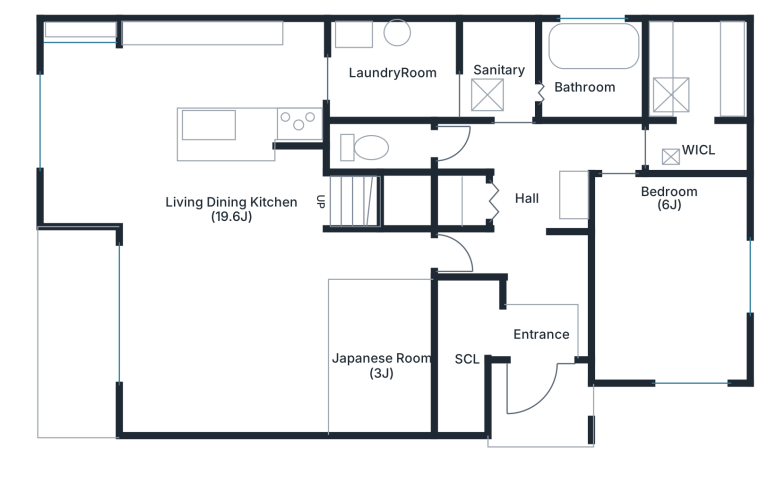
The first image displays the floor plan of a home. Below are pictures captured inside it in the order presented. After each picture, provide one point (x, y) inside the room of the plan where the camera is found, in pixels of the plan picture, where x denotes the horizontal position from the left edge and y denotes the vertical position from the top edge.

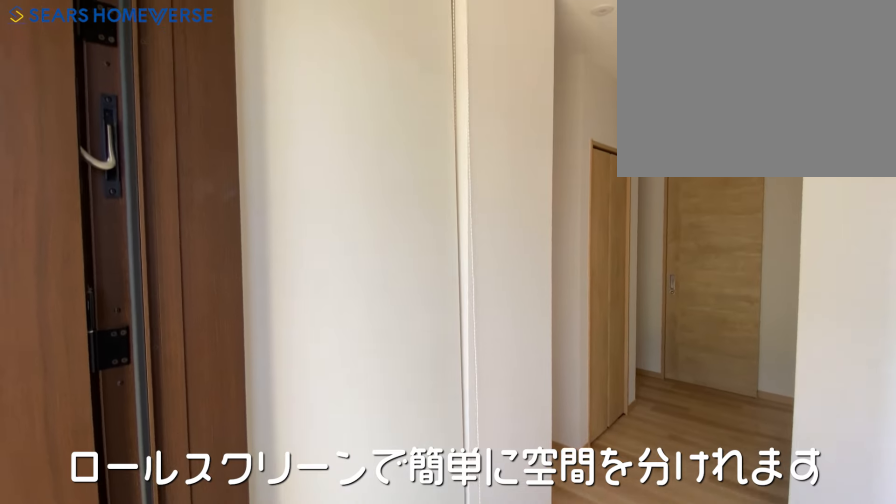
(468, 334)
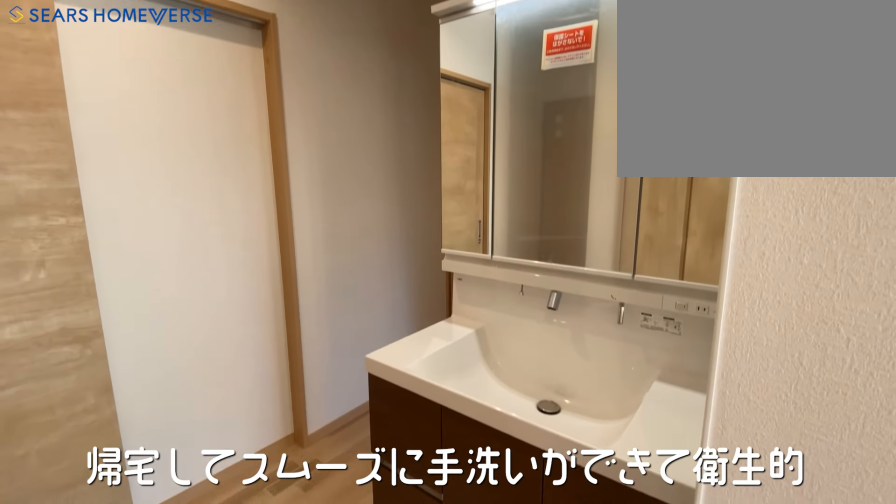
(526, 204)
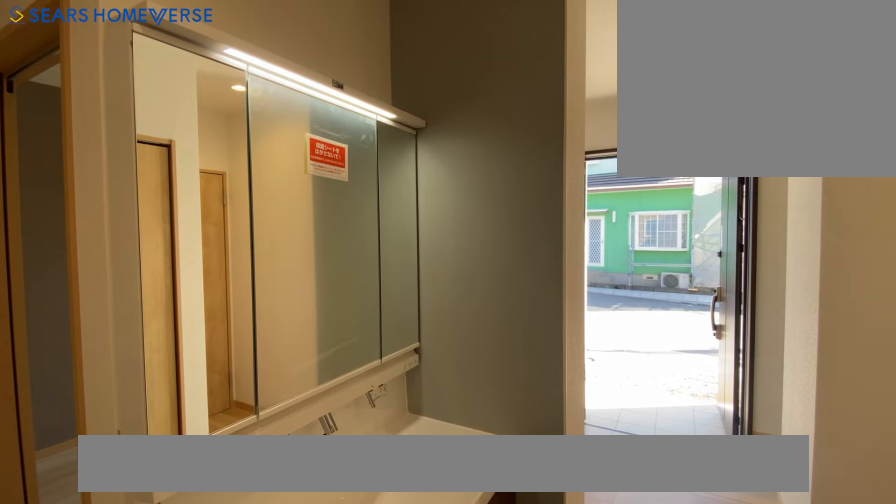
(526, 205)
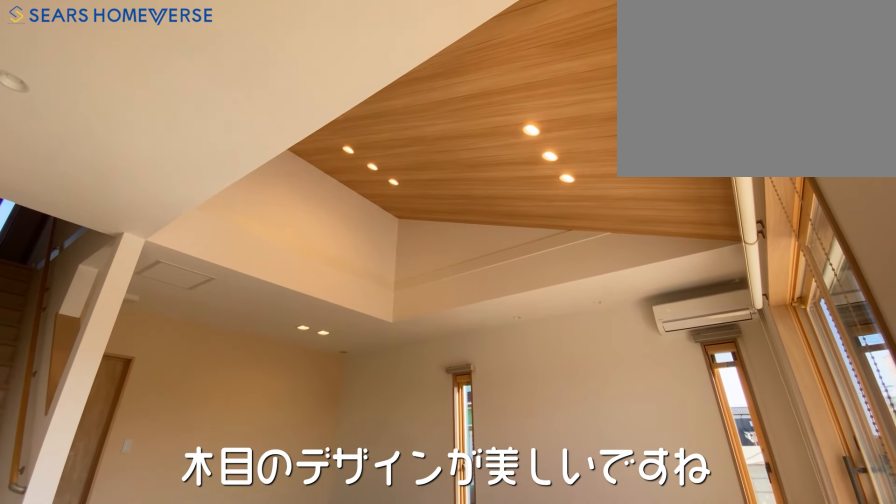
(208, 321)
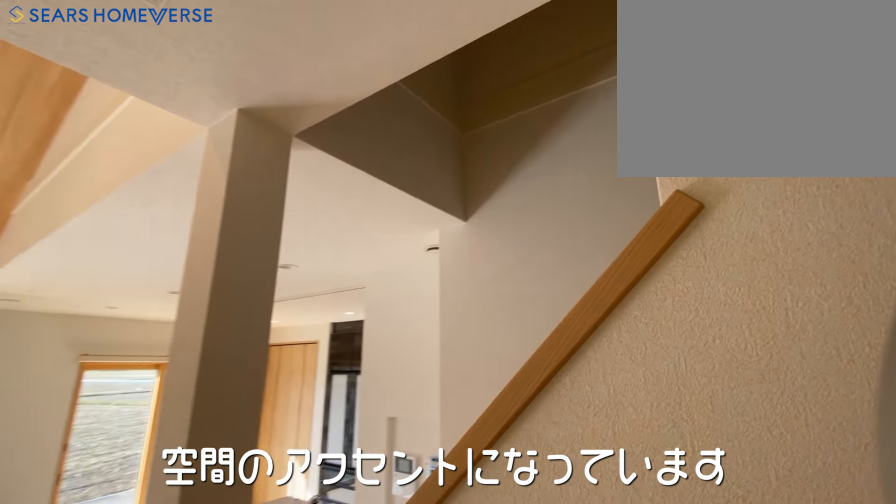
(208, 321)
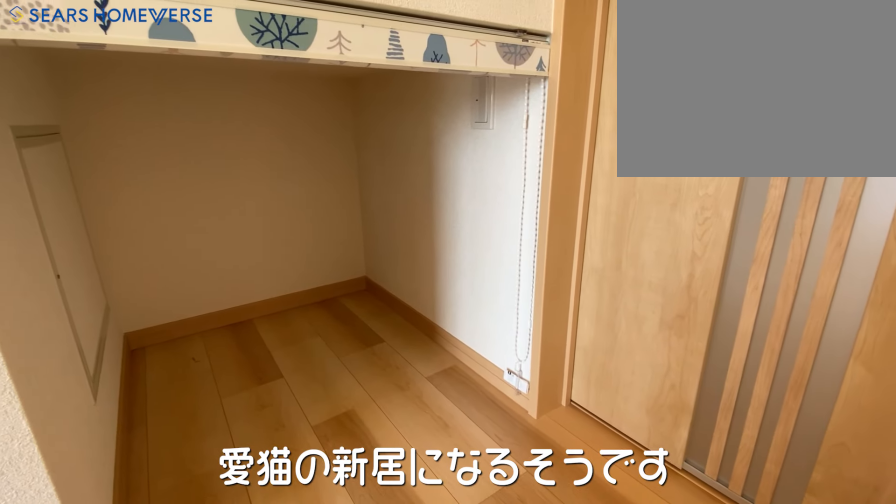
(400, 202)
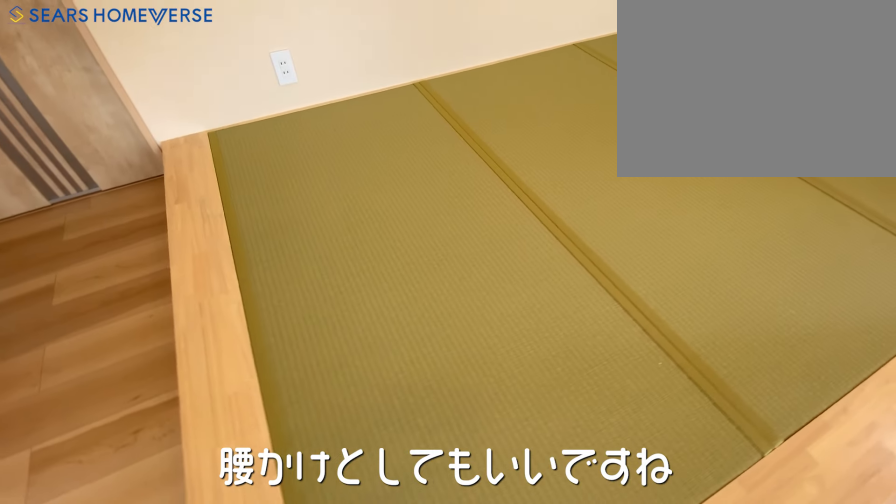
(384, 359)
